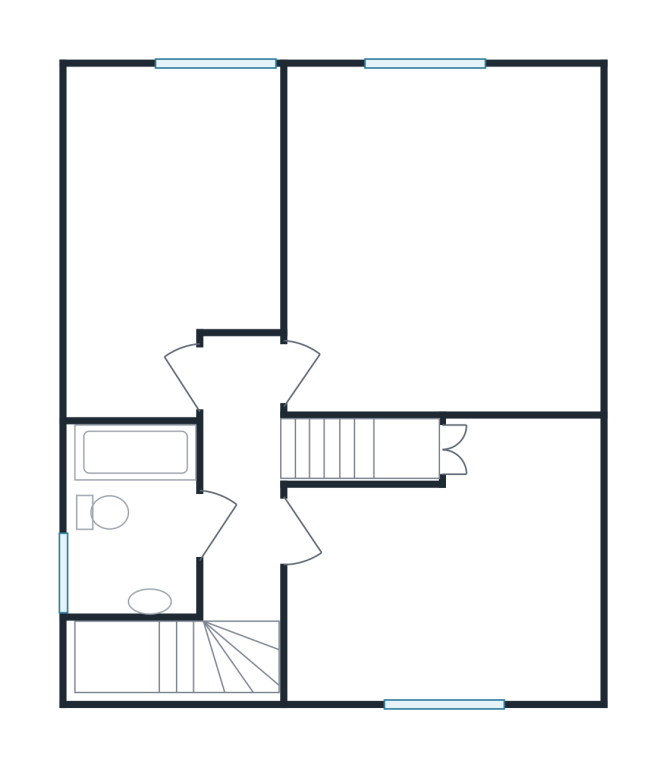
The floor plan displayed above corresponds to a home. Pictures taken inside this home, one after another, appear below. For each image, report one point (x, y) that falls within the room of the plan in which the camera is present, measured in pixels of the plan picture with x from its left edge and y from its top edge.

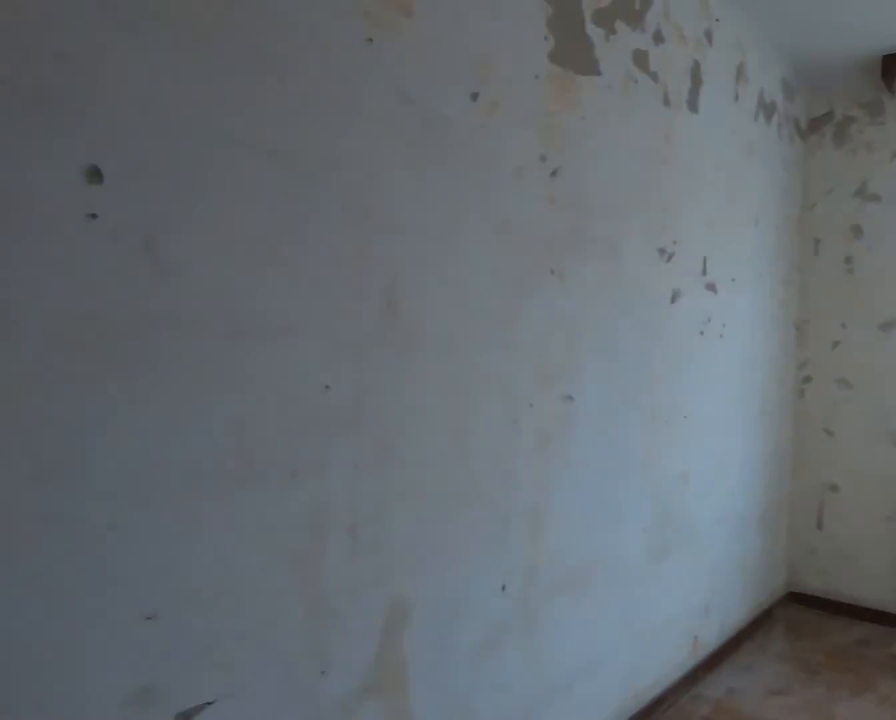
(180, 364)
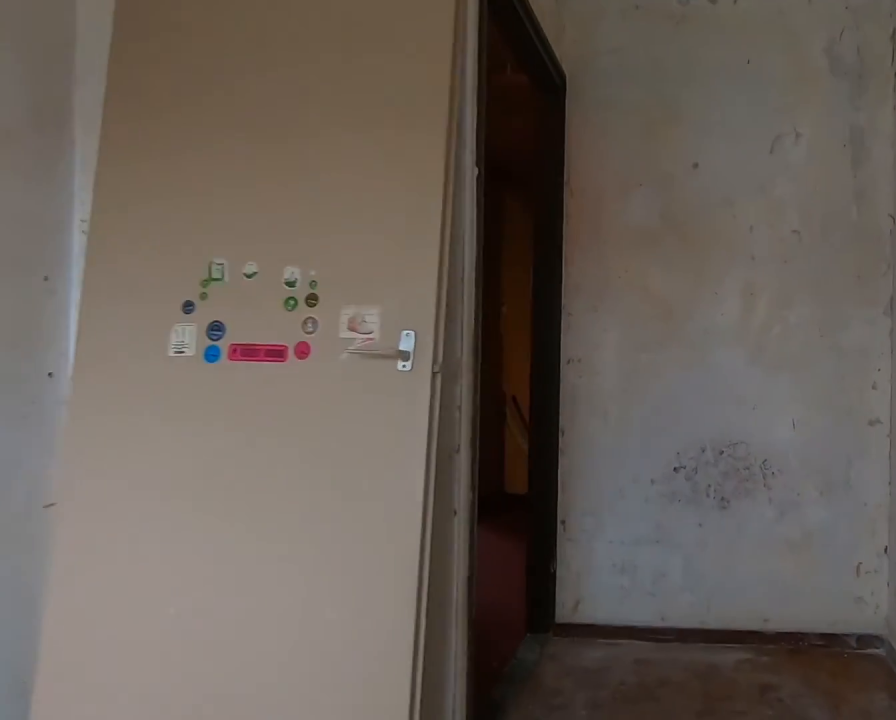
(180, 364)
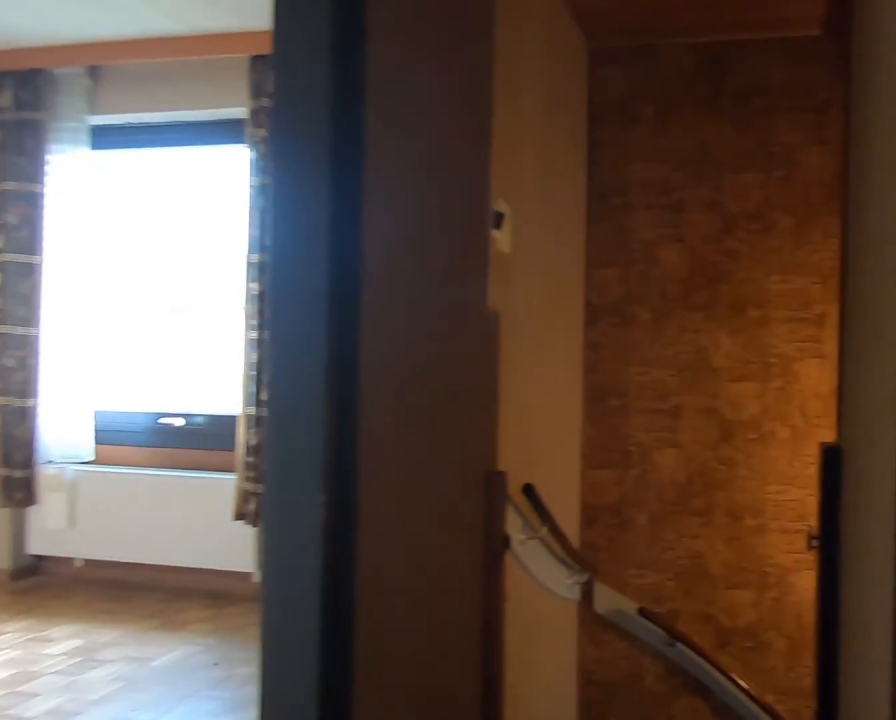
(242, 478)
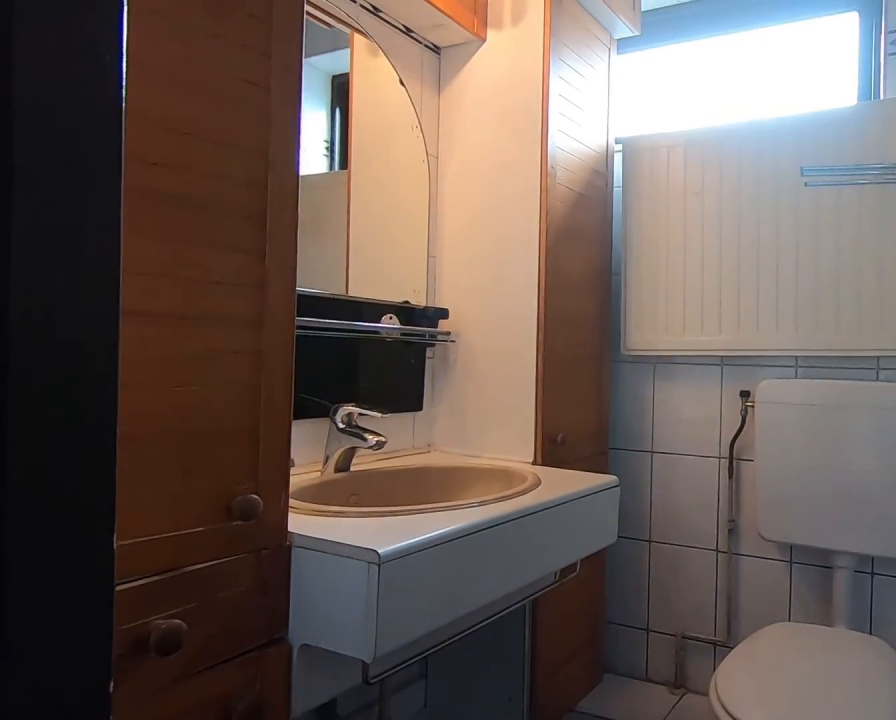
(135, 519)
